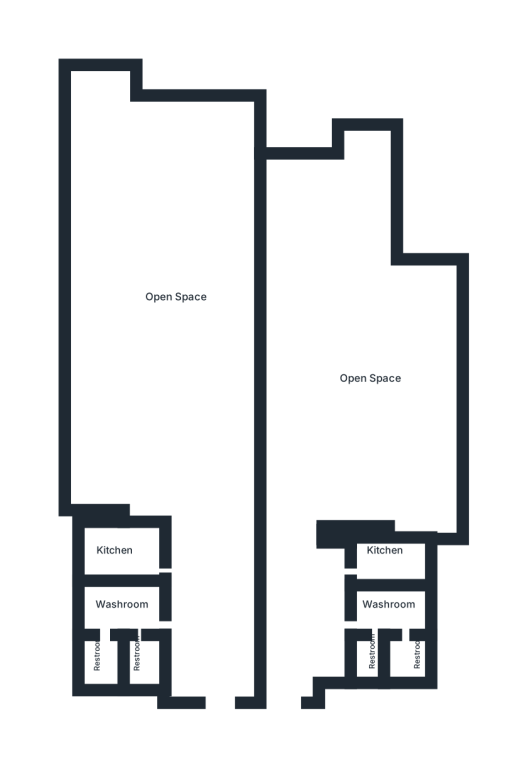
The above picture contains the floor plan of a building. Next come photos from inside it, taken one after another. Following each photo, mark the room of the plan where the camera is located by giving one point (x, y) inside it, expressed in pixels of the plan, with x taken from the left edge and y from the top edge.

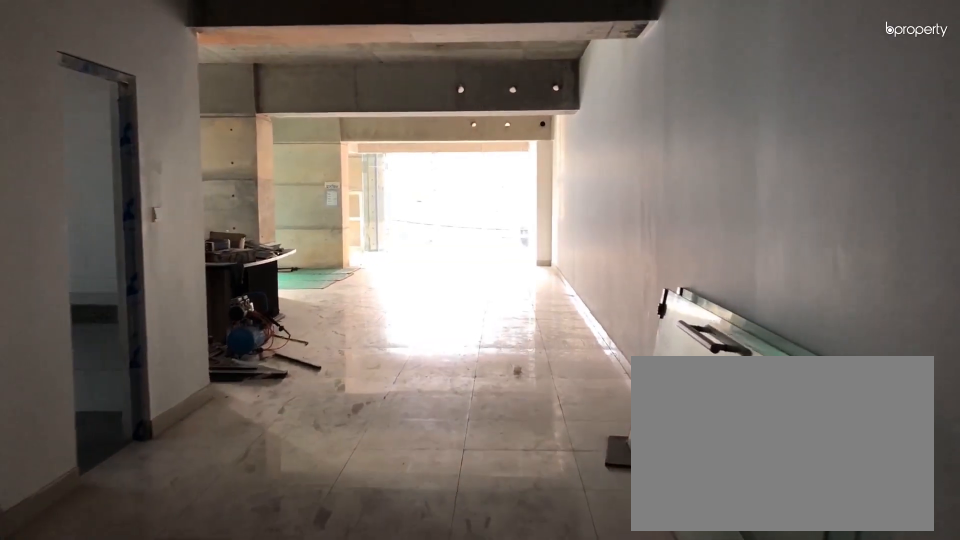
(219, 644)
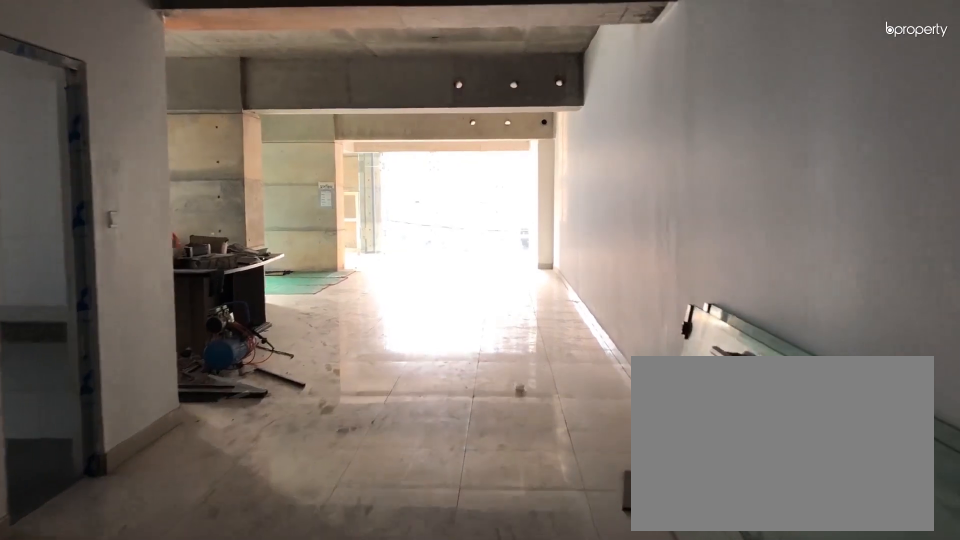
(219, 644)
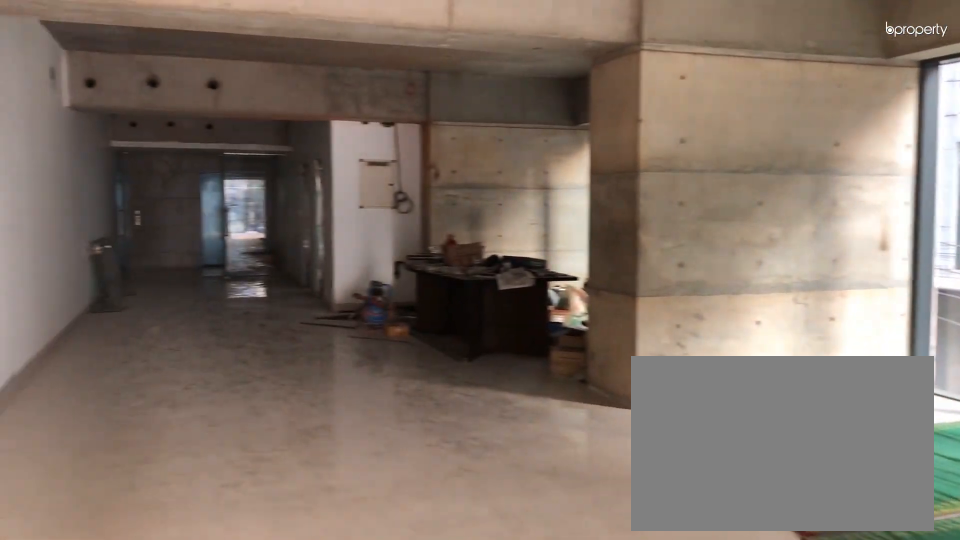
(174, 267)
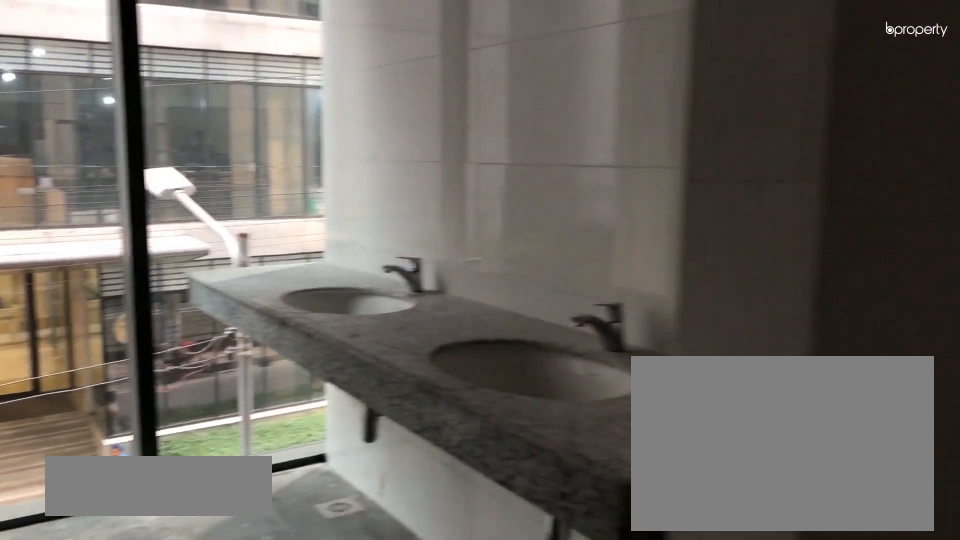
(132, 617)
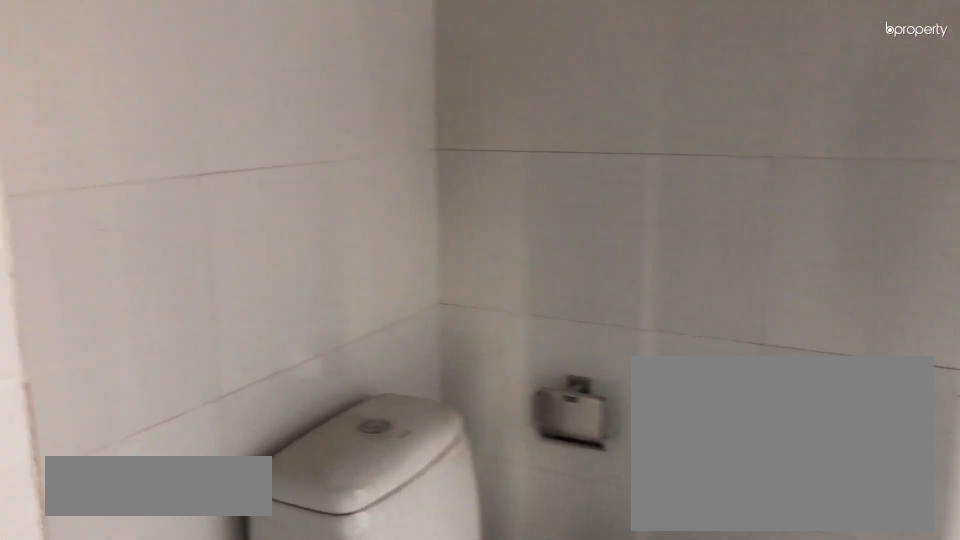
(102, 659)
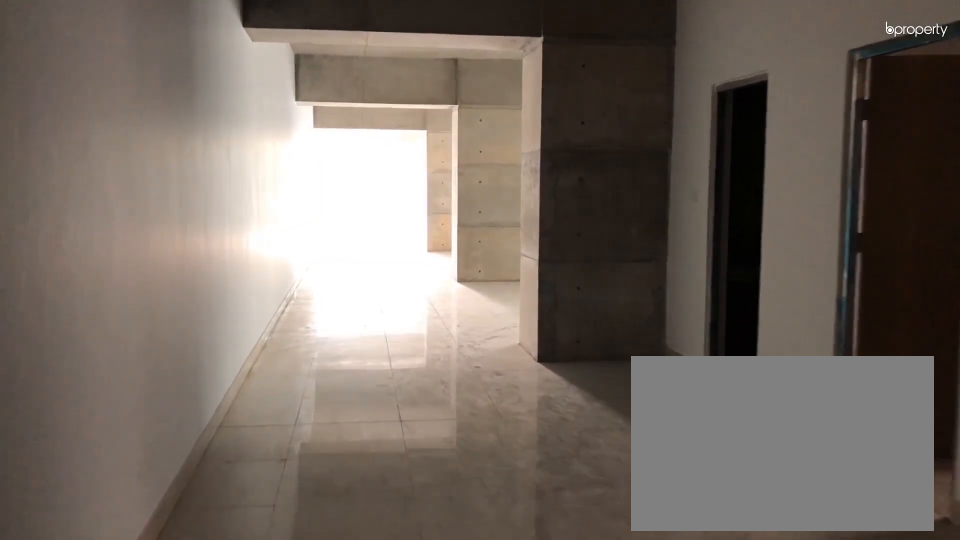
(295, 653)
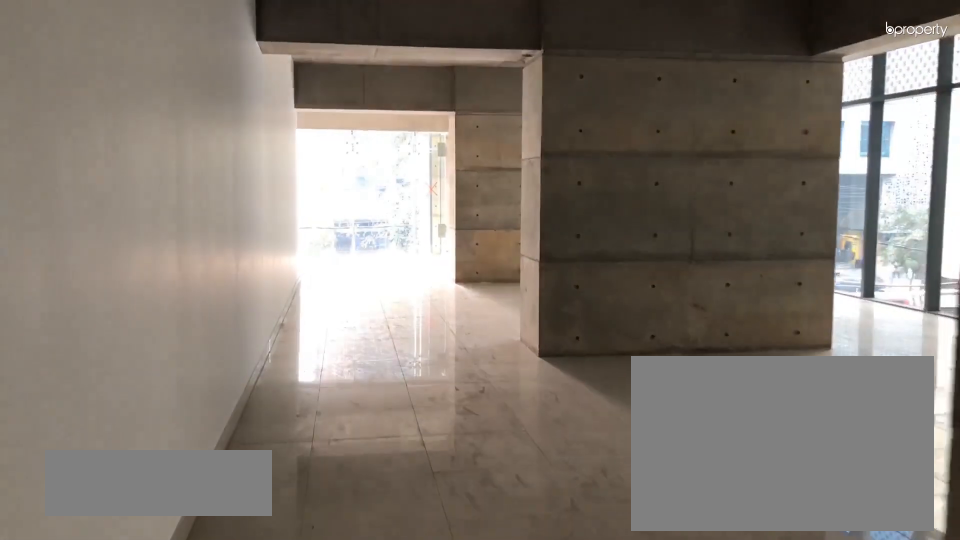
(306, 432)
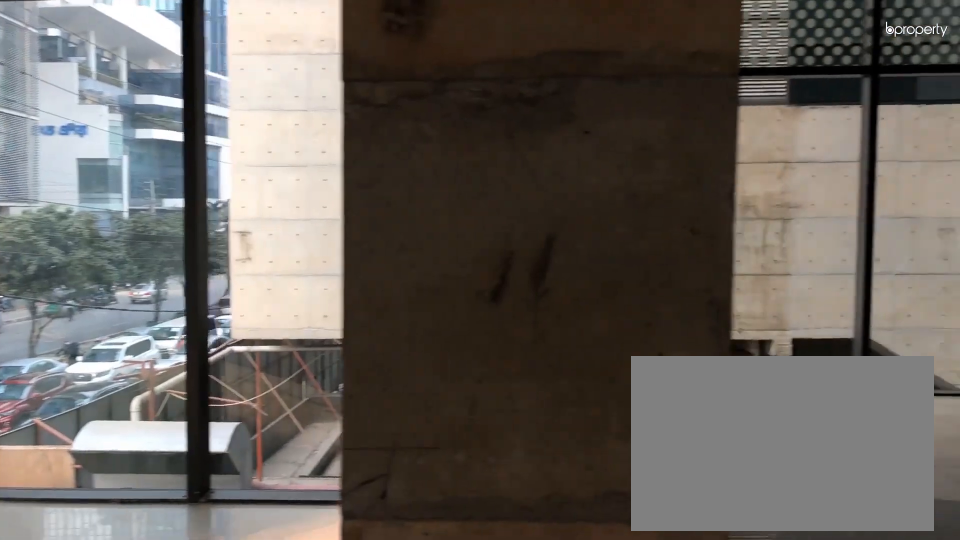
(295, 314)
